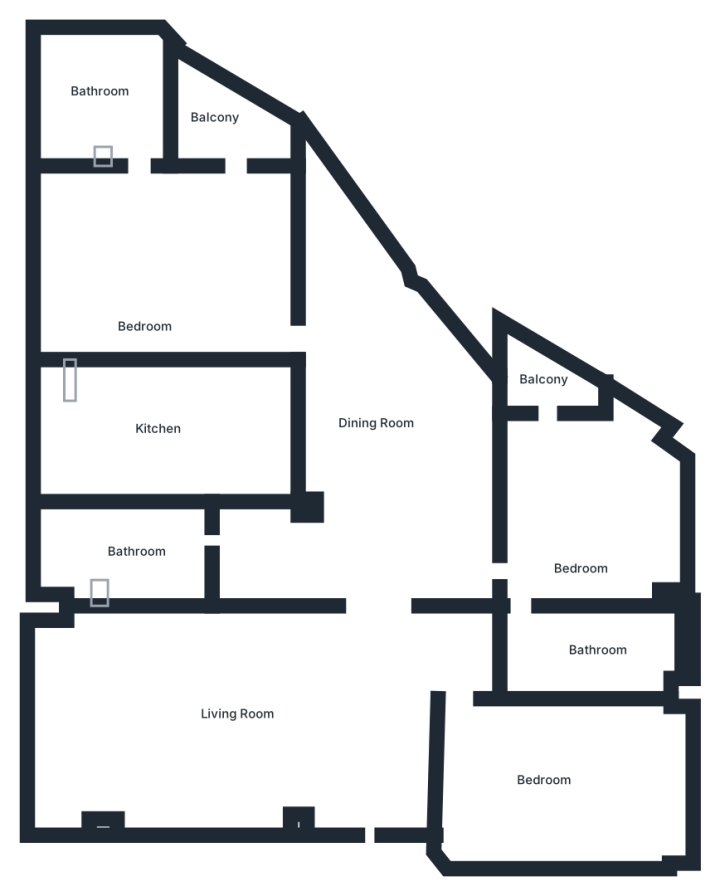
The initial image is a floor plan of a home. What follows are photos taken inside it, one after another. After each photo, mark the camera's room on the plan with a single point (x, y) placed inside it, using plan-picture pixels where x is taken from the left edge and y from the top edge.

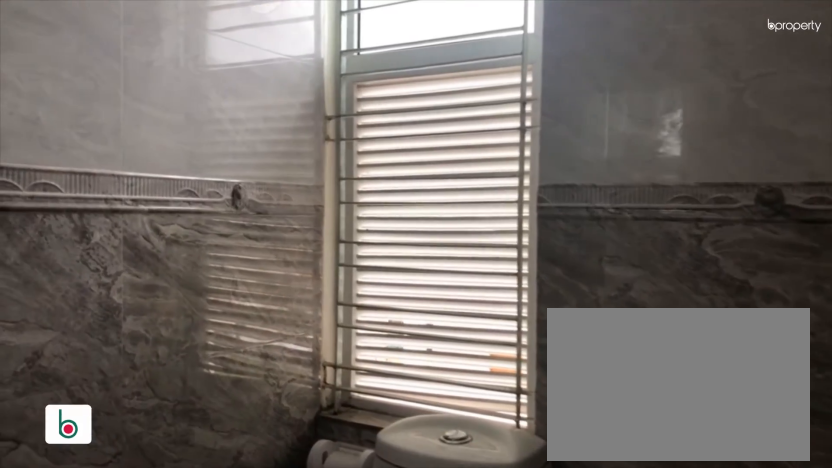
(102, 100)
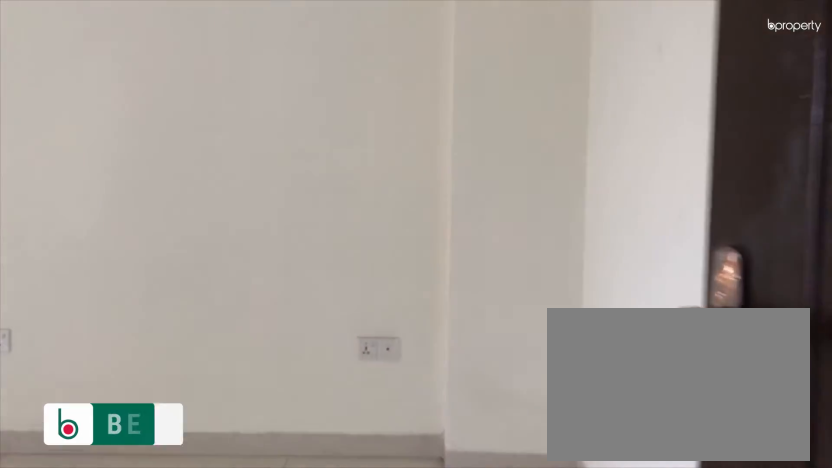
(582, 524)
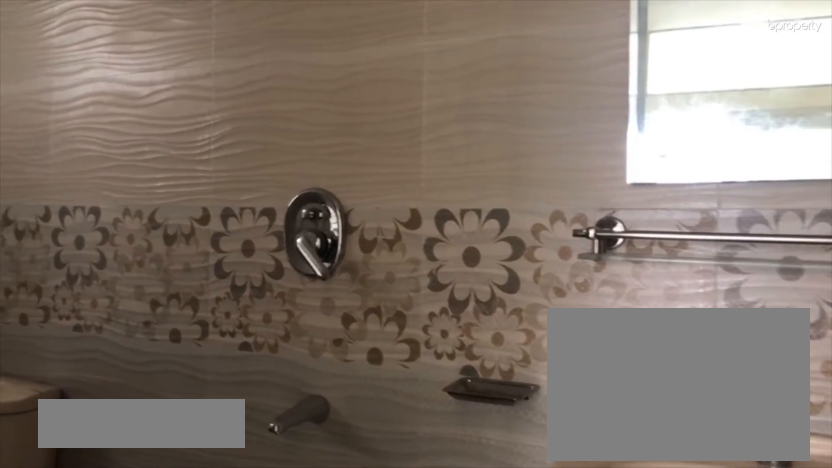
(608, 659)
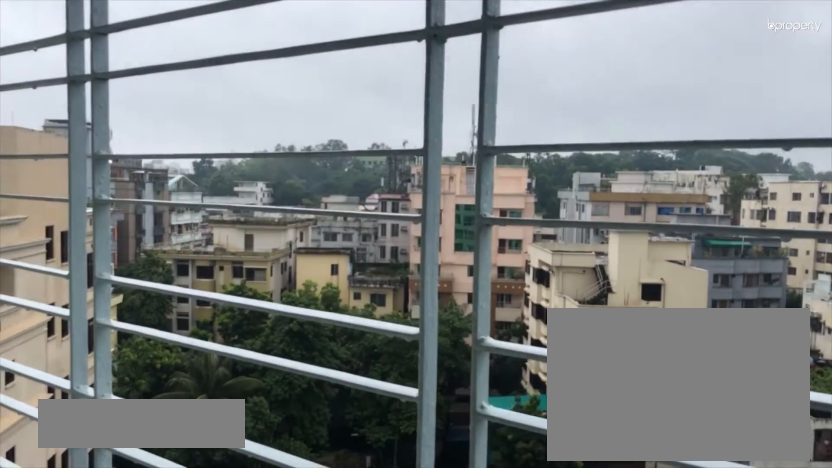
(546, 384)
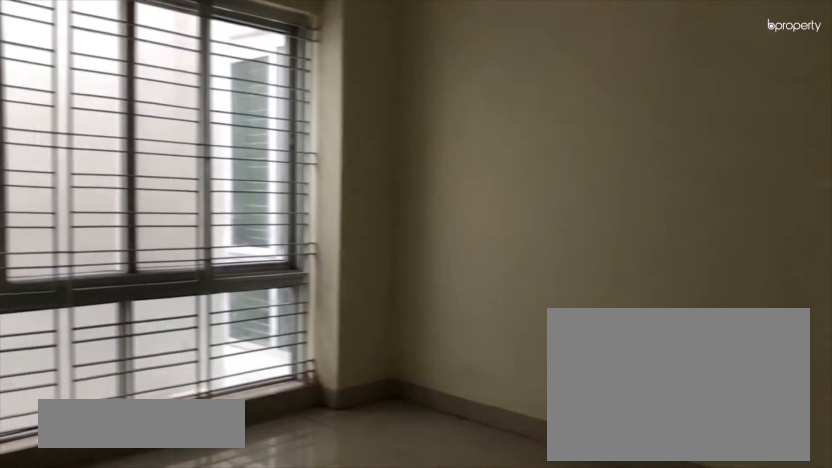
(553, 762)
